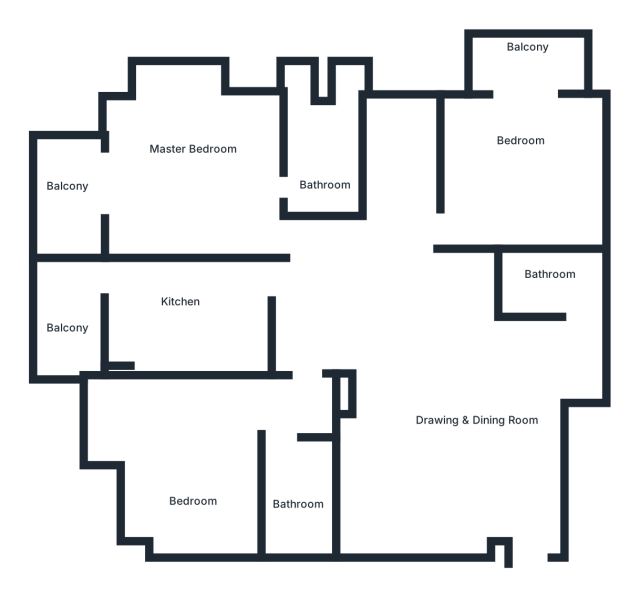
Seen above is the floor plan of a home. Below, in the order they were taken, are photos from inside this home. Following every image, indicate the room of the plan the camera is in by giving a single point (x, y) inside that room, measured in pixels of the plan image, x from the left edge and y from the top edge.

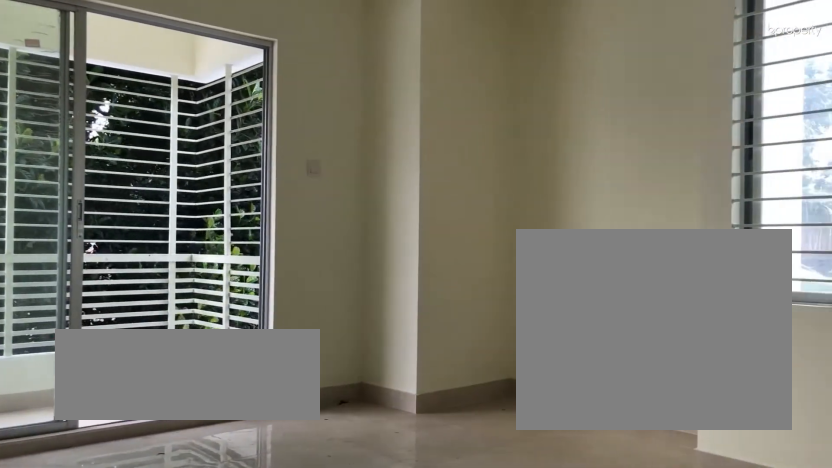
(193, 174)
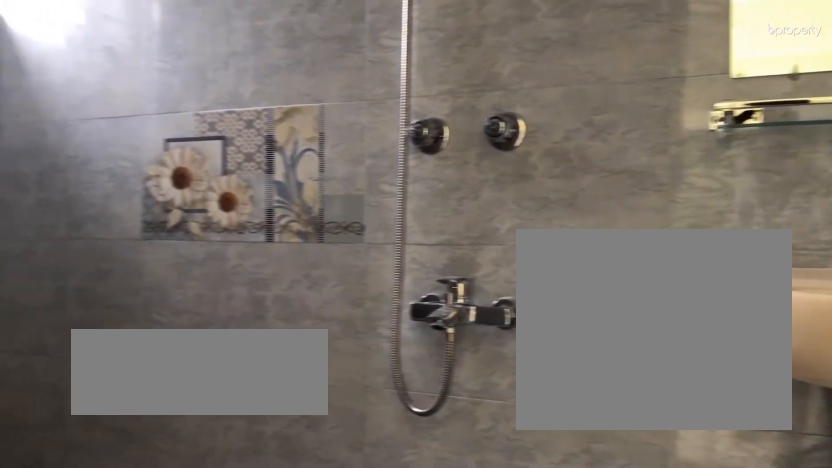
(313, 155)
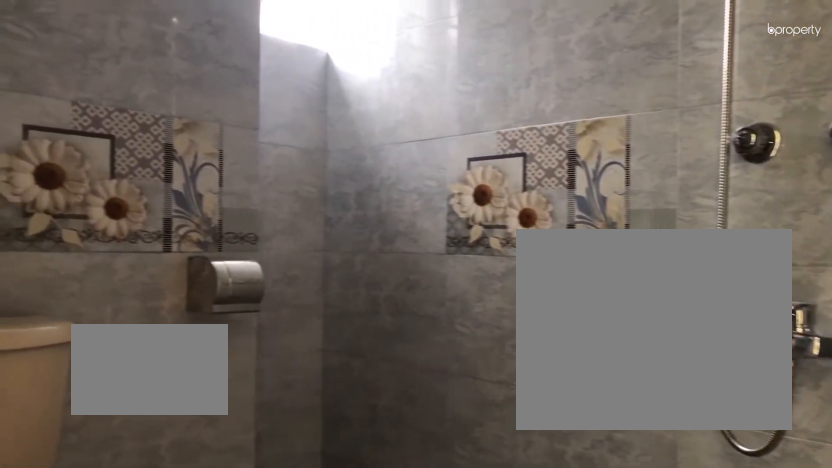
(313, 155)
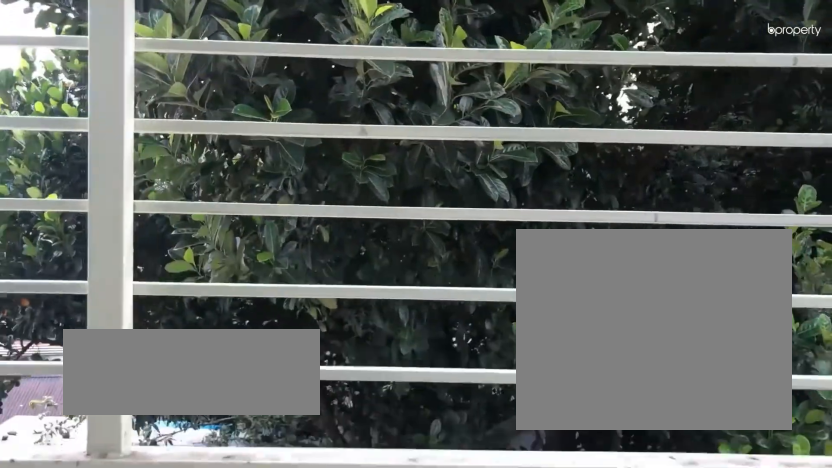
(73, 198)
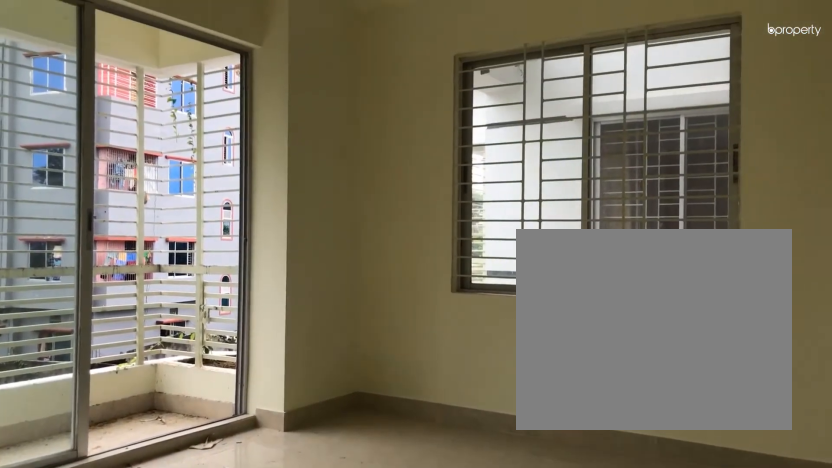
(517, 161)
